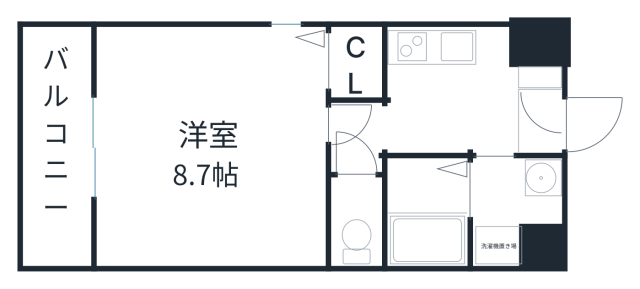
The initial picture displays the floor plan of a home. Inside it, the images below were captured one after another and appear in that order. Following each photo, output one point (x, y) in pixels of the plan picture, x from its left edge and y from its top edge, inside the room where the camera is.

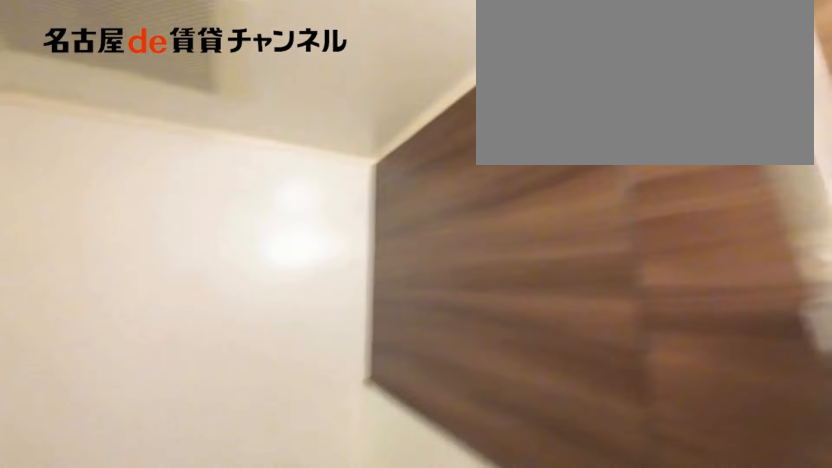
(424, 209)
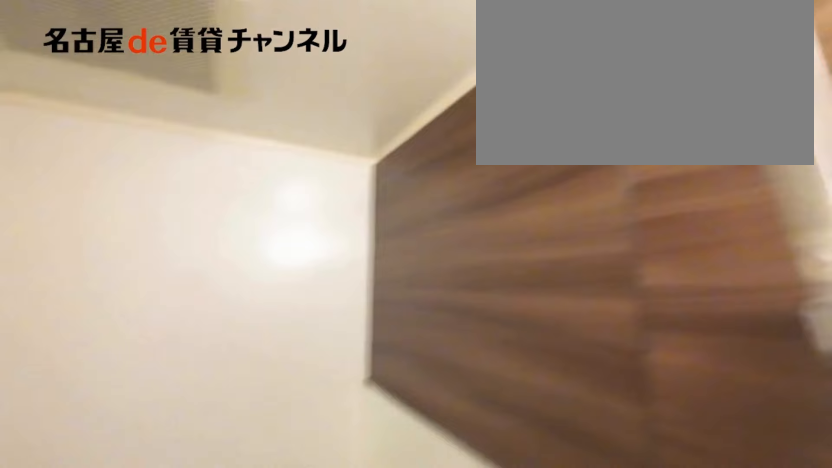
(424, 209)
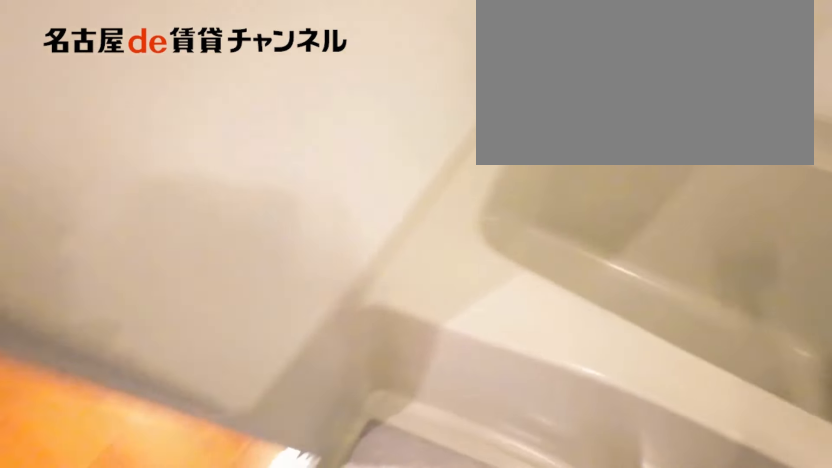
(424, 210)
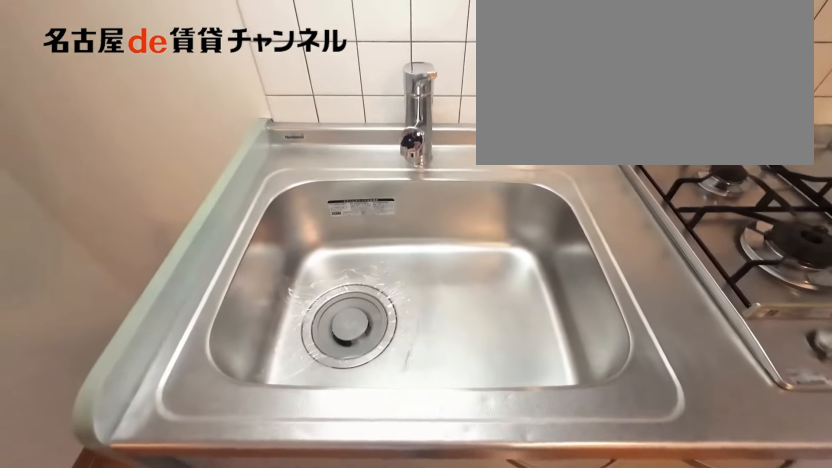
(446, 46)
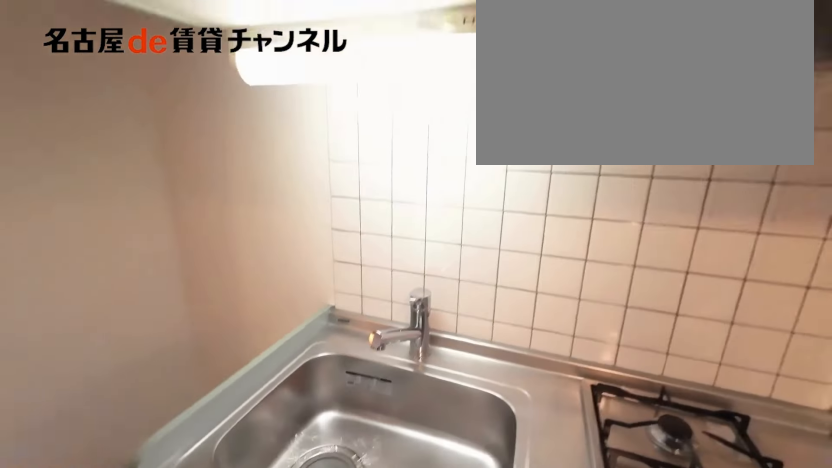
(446, 46)
